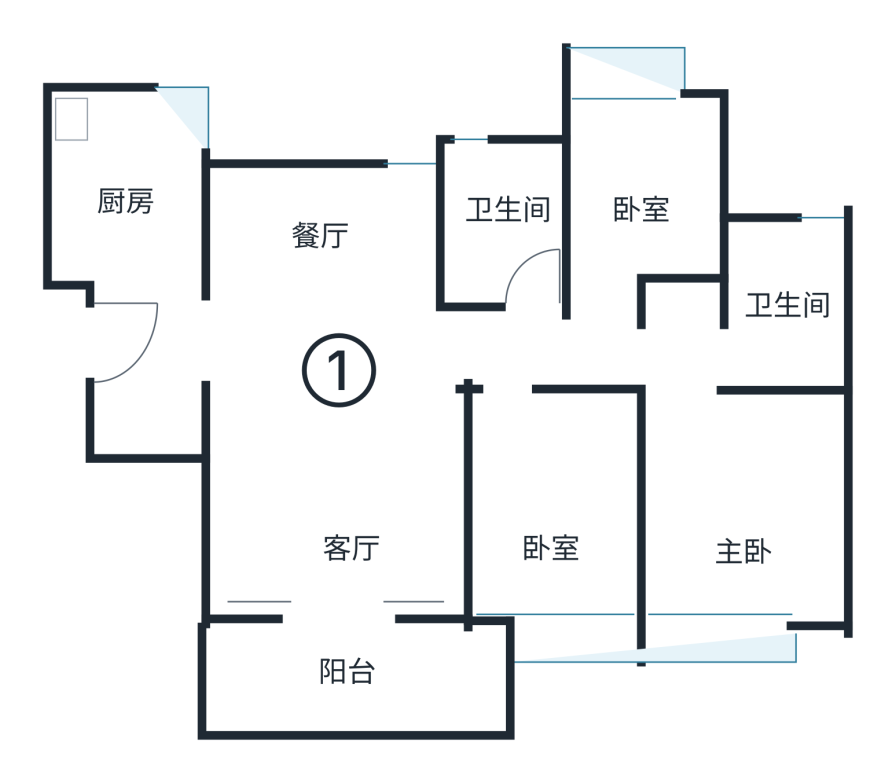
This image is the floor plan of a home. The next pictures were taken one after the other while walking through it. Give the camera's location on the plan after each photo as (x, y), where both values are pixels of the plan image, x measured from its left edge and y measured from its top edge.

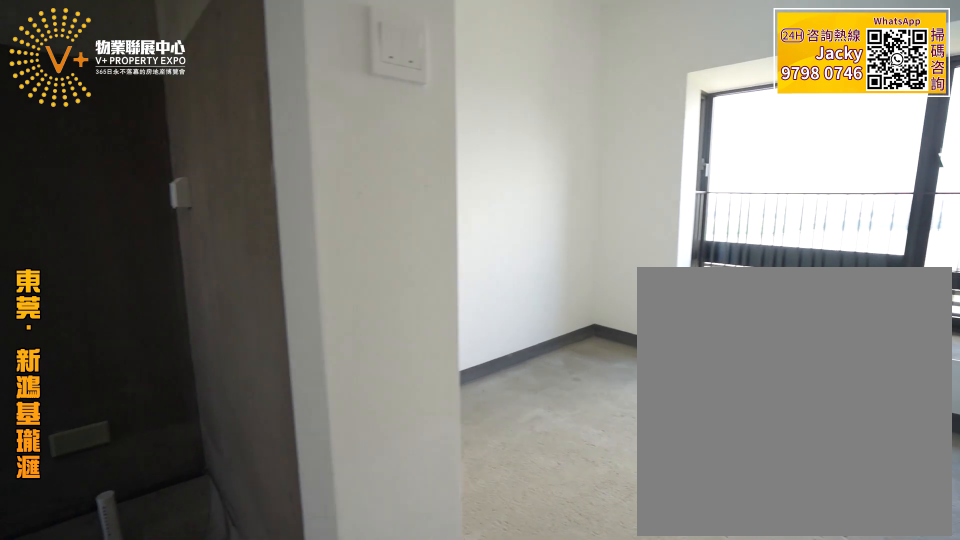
(700, 341)
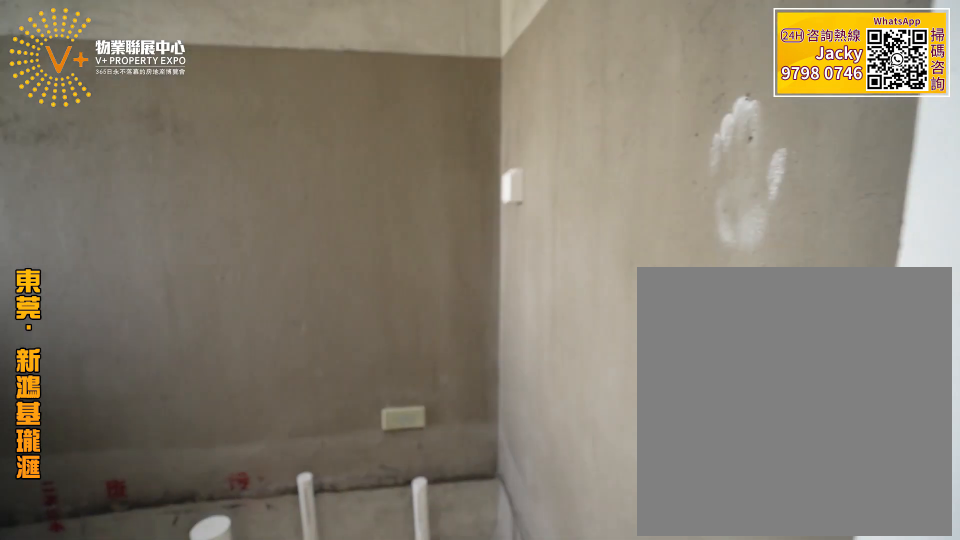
(720, 344)
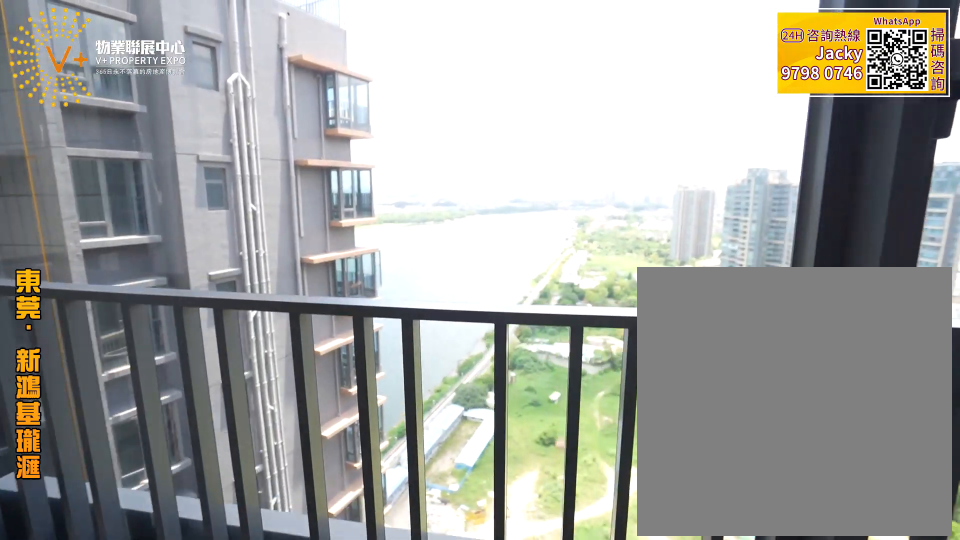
(734, 523)
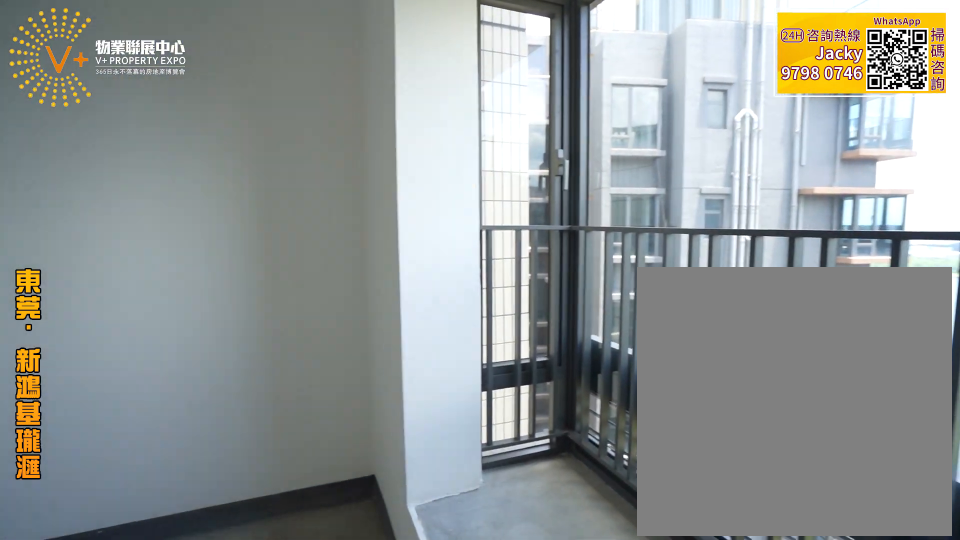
(736, 528)
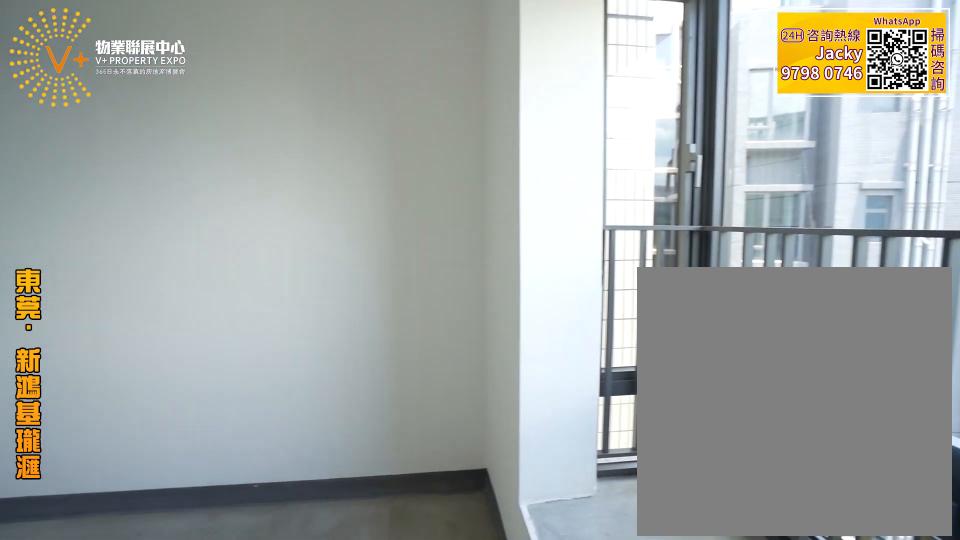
(736, 528)
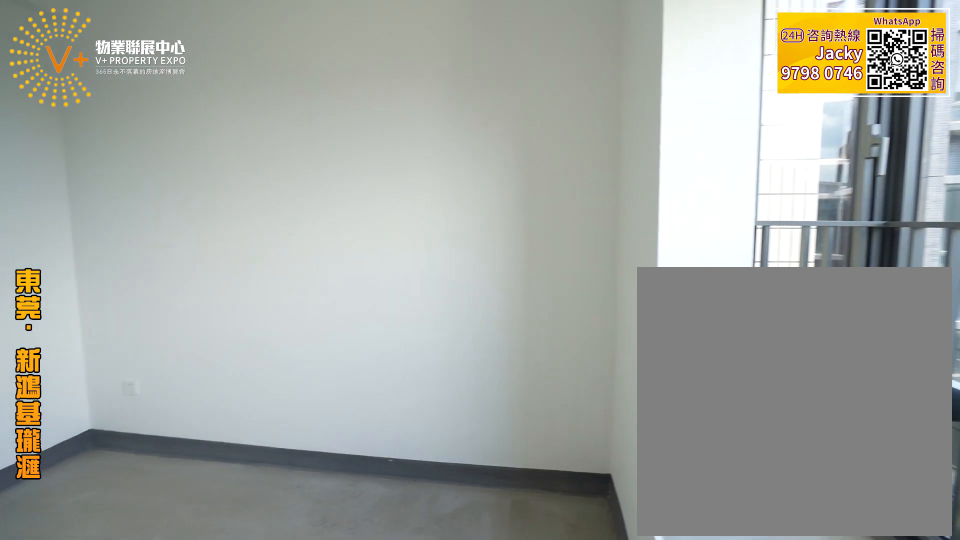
(734, 520)
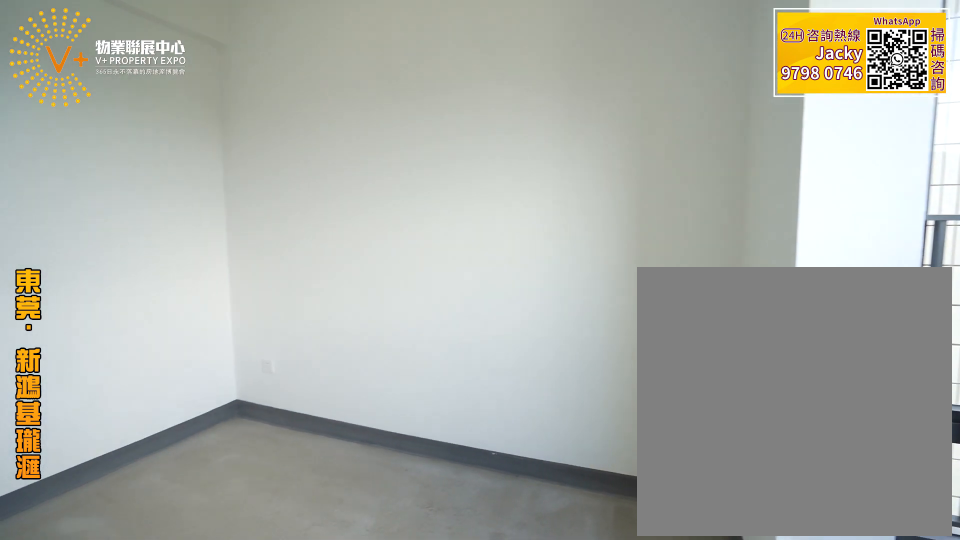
(734, 520)
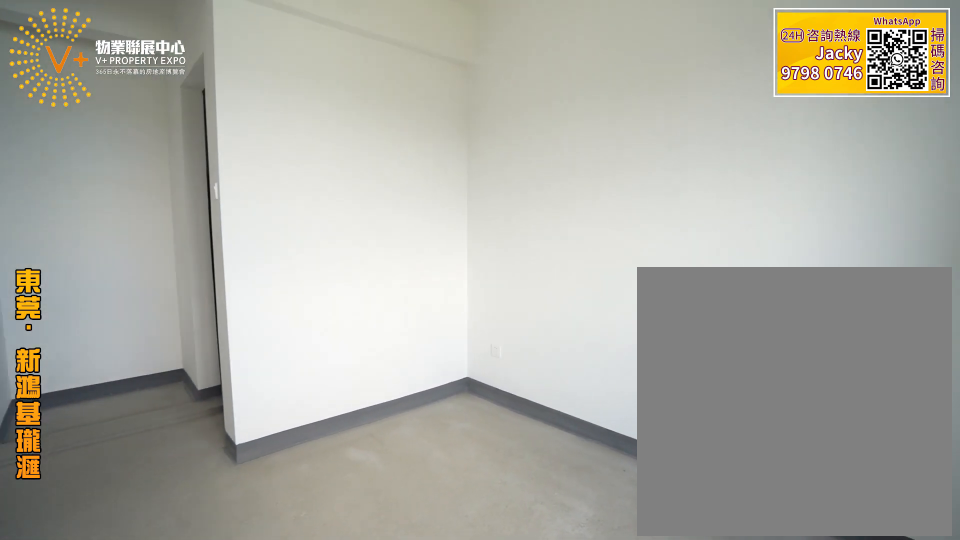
(735, 524)
